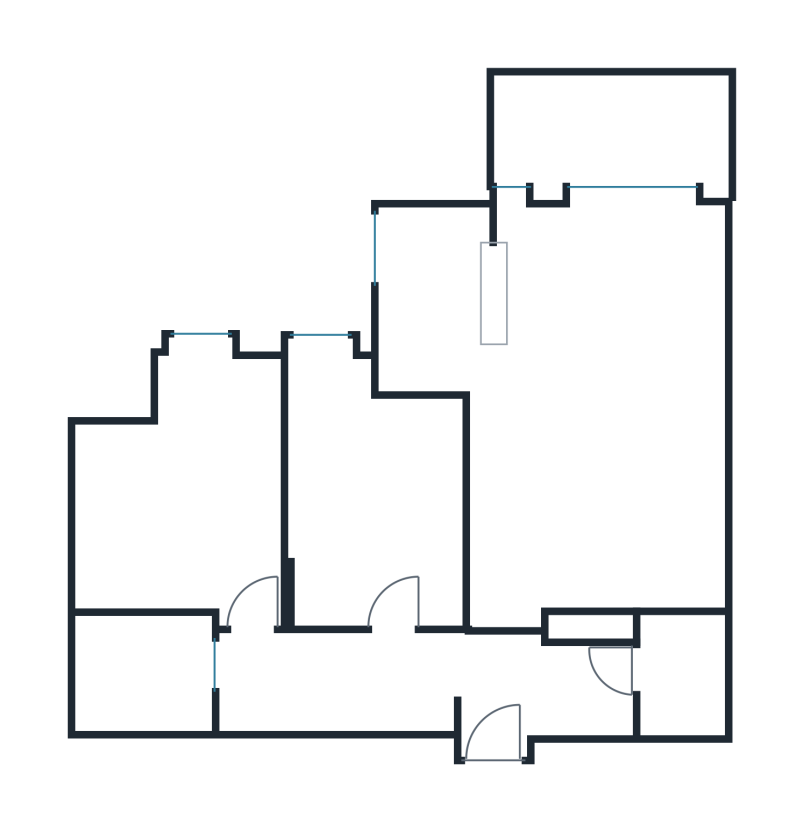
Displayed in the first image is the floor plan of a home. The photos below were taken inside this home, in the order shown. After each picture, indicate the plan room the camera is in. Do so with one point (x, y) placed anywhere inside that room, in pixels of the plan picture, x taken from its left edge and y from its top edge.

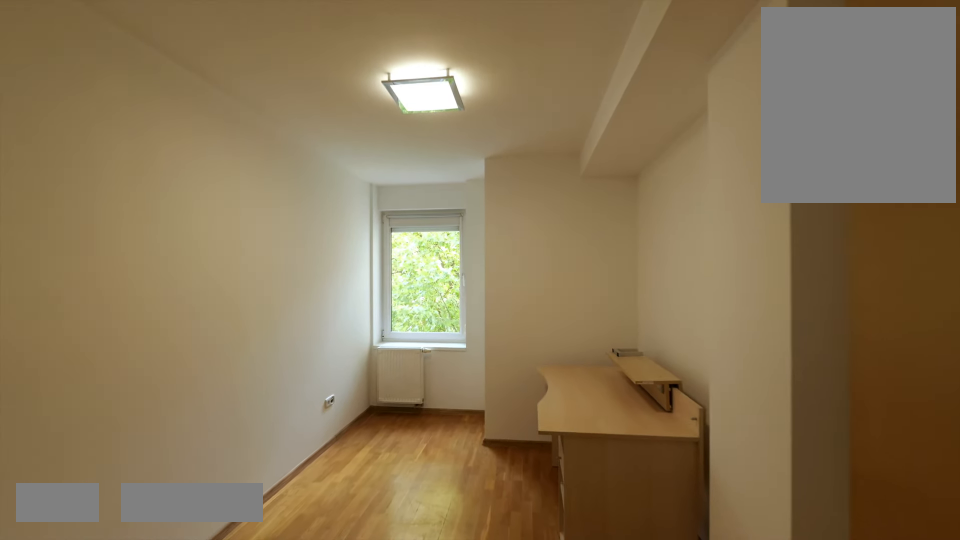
(357, 502)
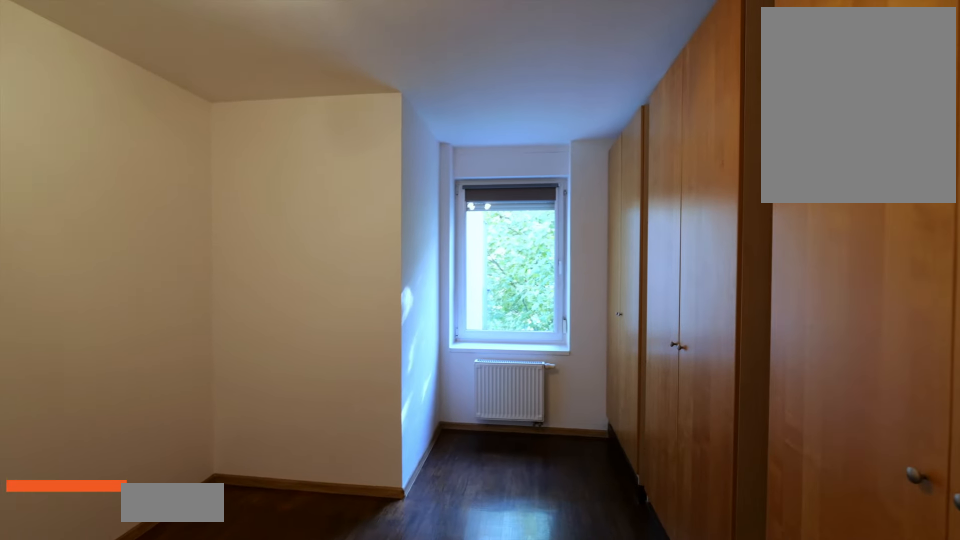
(160, 513)
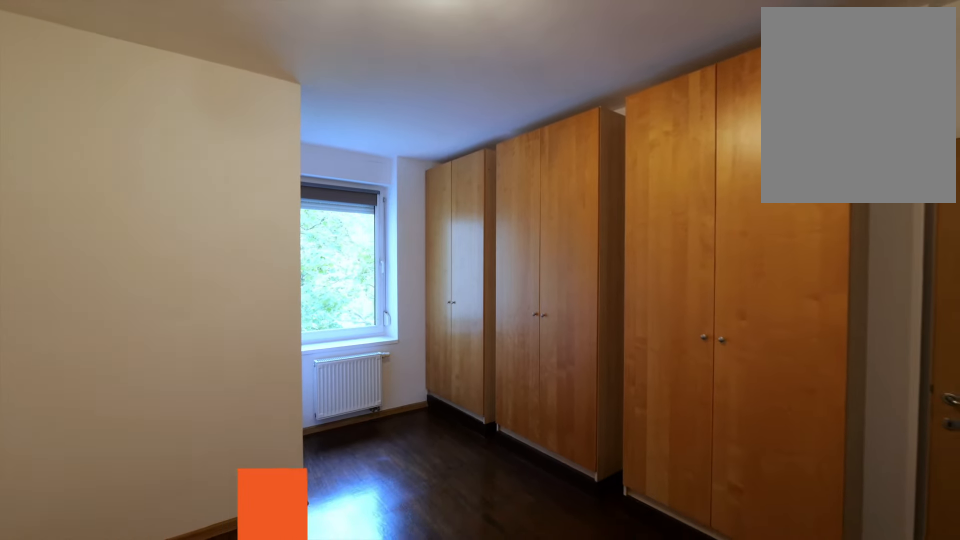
(157, 514)
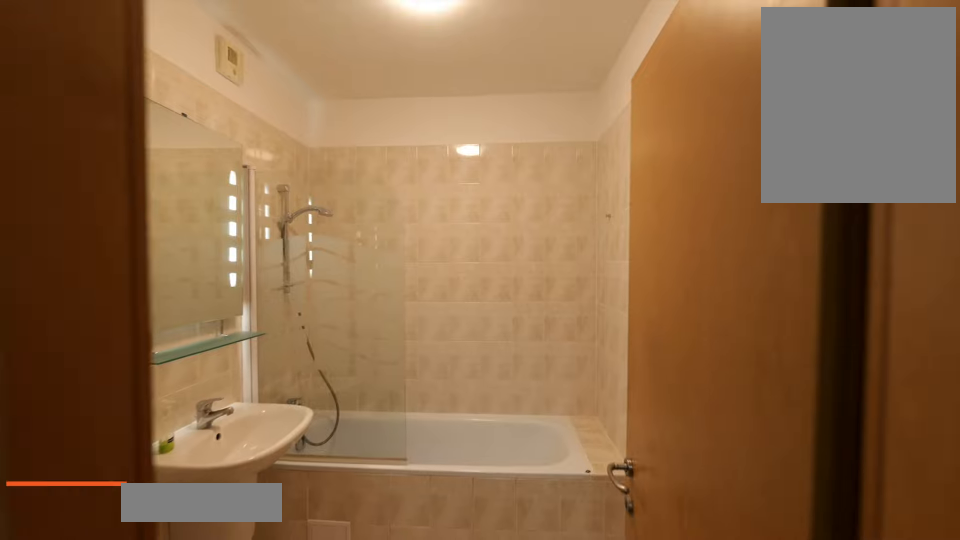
(134, 674)
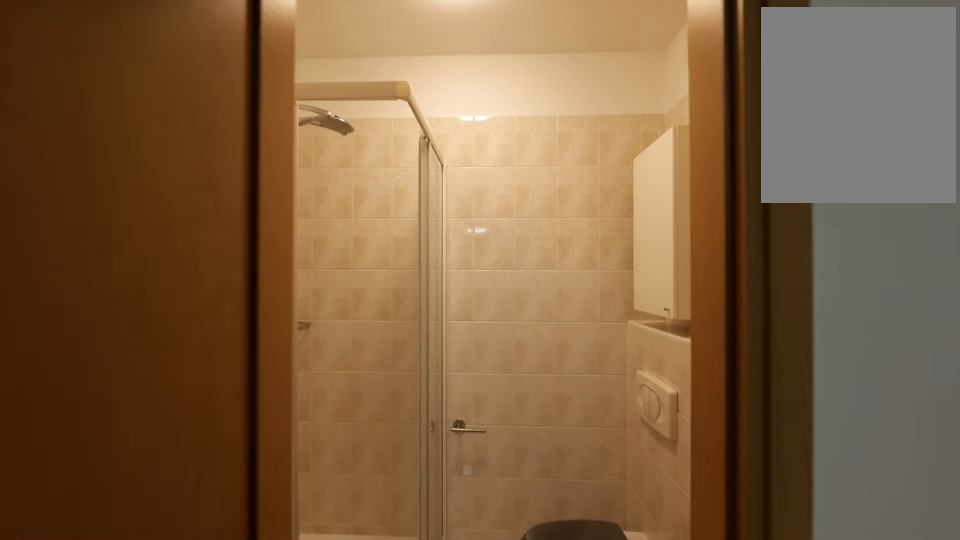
(684, 679)
